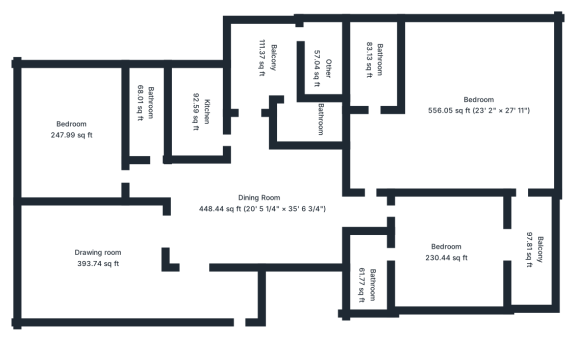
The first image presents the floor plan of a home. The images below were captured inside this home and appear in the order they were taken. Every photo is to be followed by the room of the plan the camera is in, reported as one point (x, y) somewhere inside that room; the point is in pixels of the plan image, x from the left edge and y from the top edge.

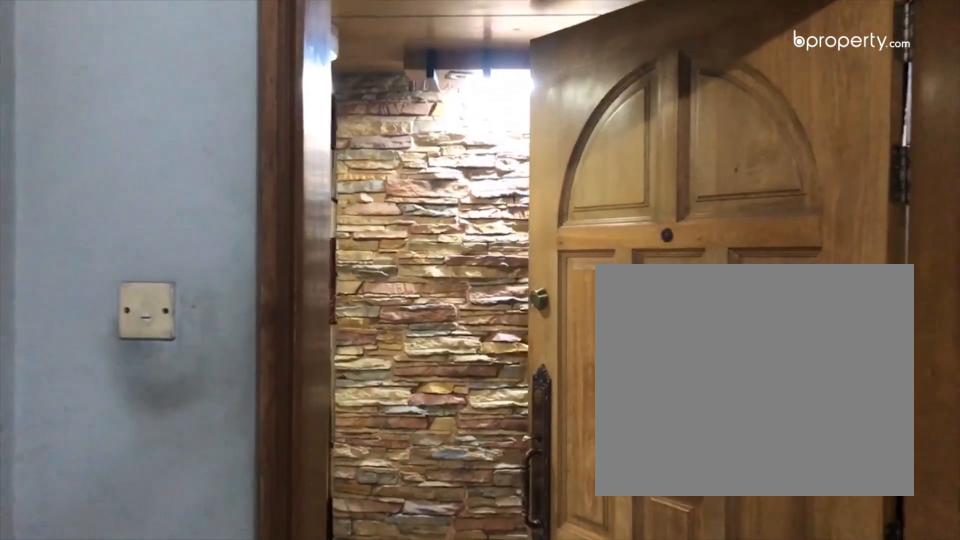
(168, 278)
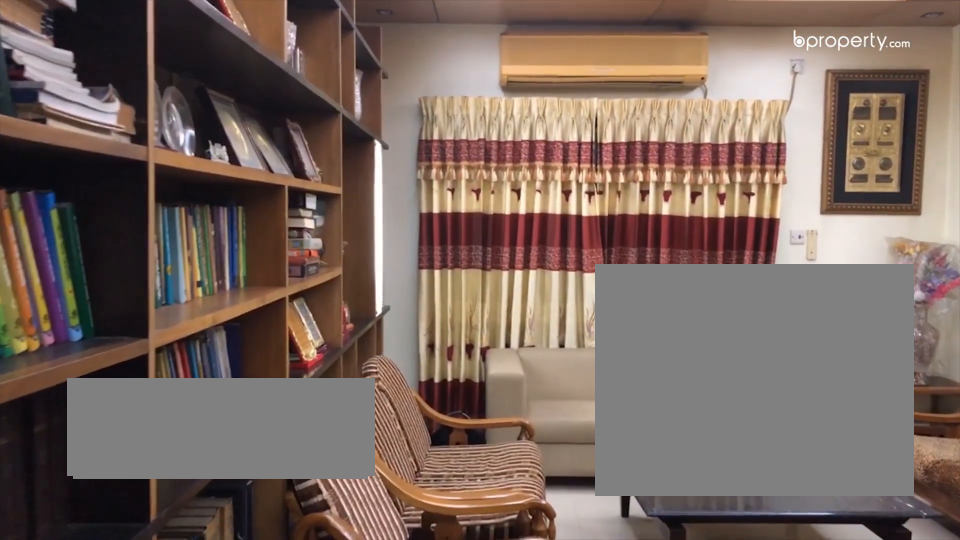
(100, 266)
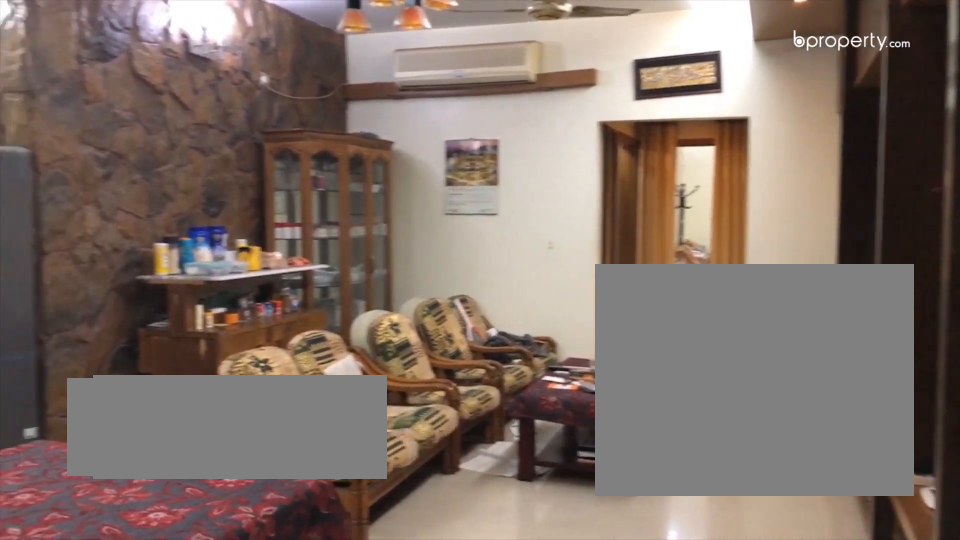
(259, 206)
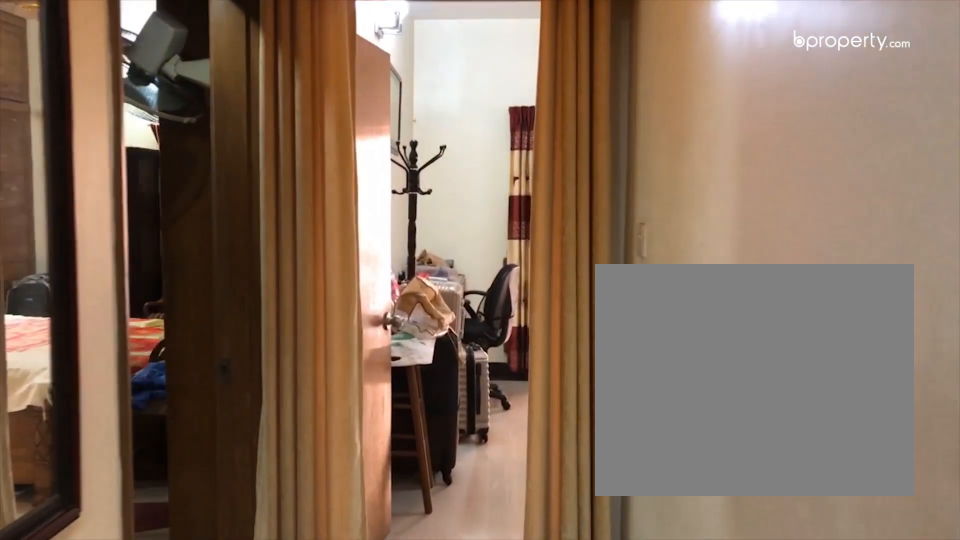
(479, 107)
